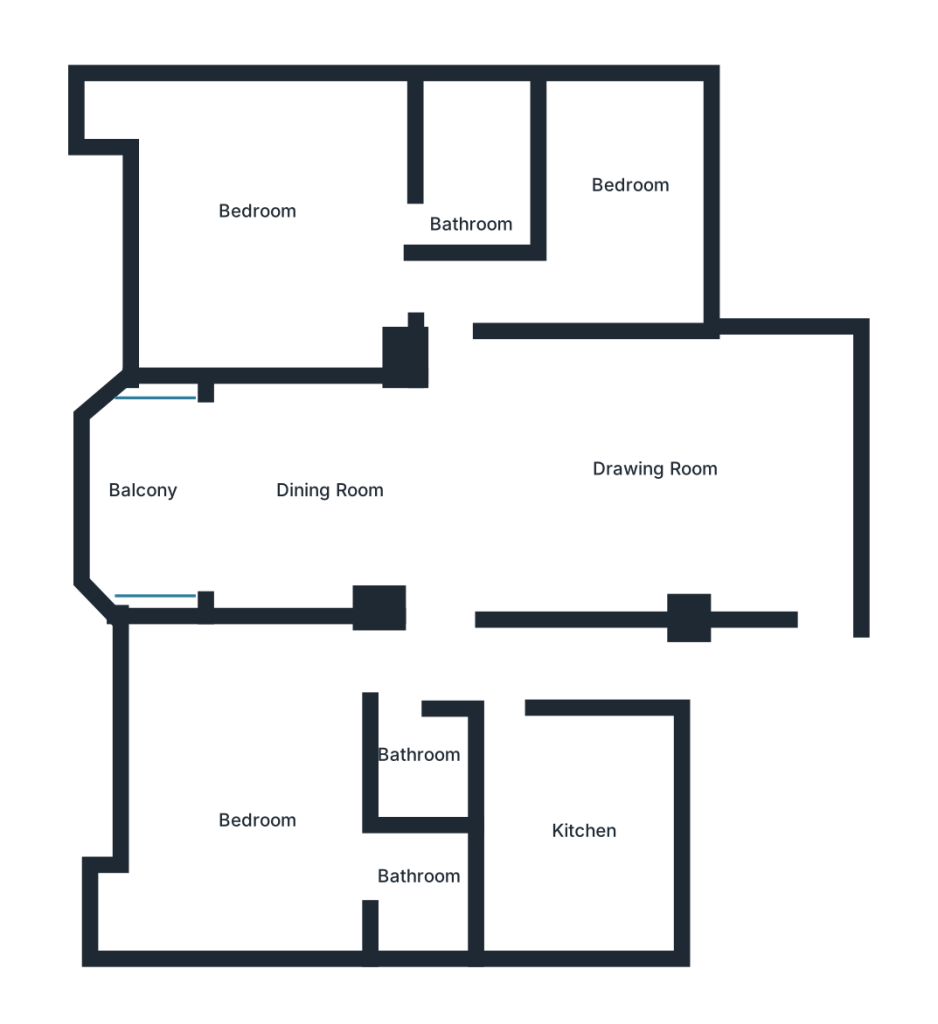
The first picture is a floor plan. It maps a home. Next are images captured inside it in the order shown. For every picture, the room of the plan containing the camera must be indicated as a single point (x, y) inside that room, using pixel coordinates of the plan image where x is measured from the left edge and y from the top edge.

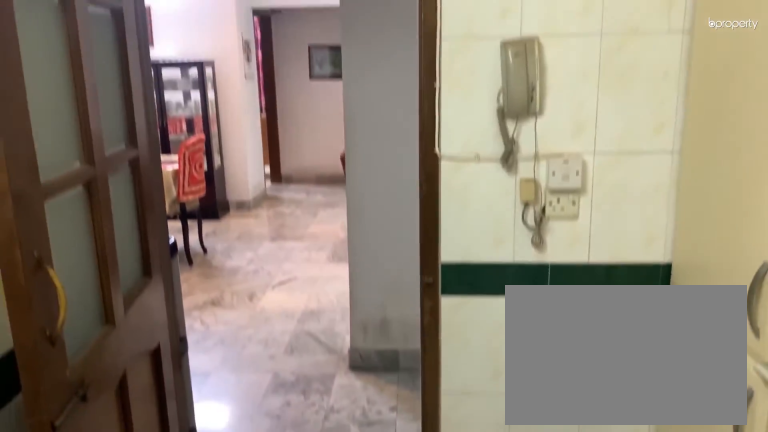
(577, 828)
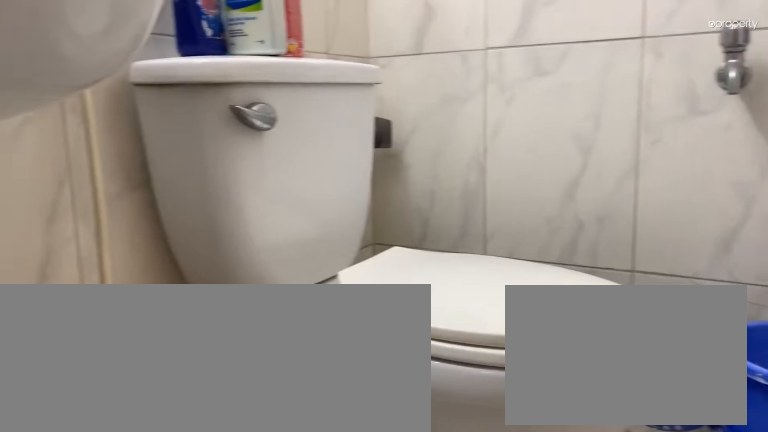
(422, 766)
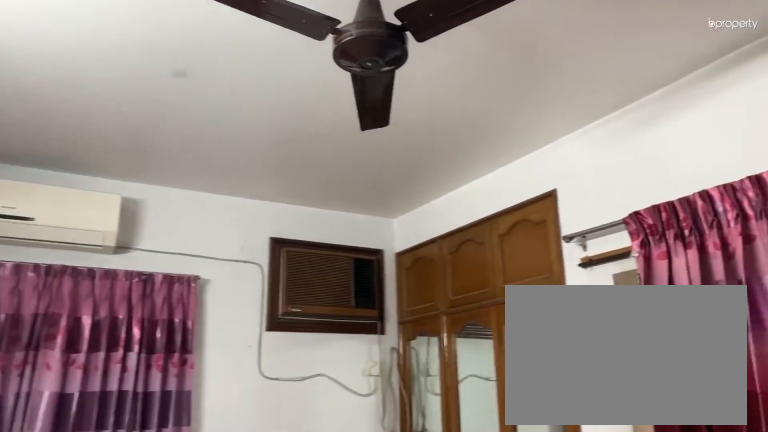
(248, 814)
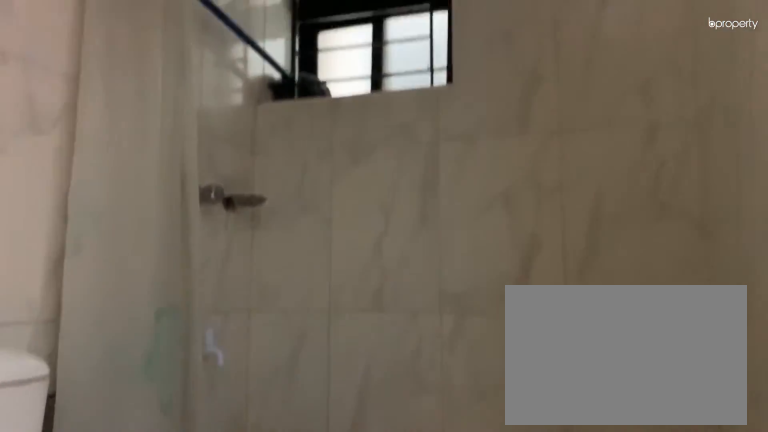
(425, 886)
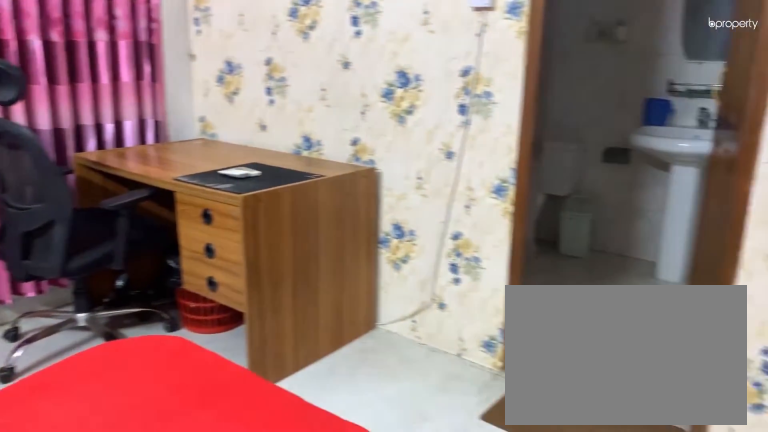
(307, 214)
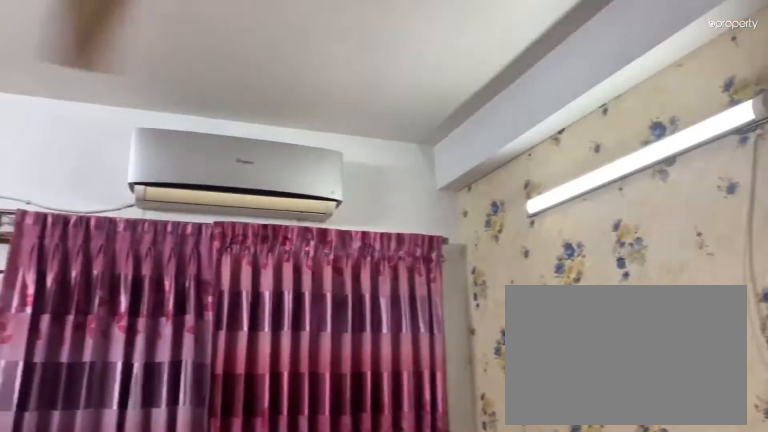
(307, 214)
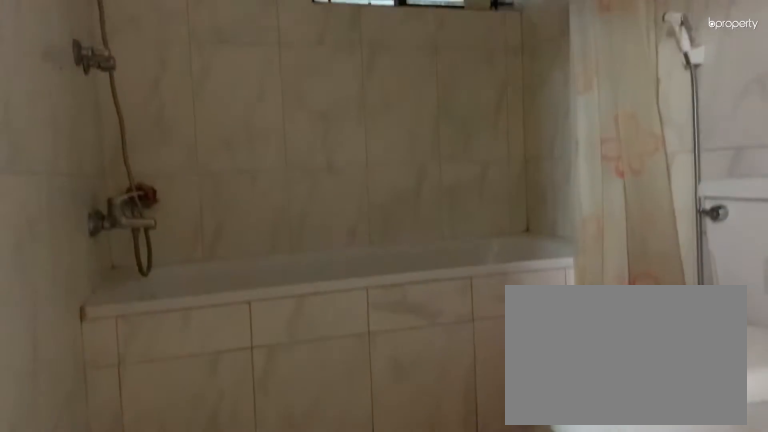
(480, 170)
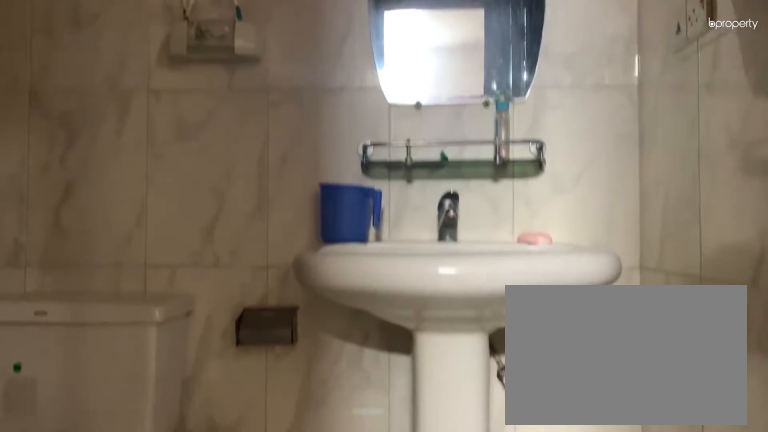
(480, 170)
